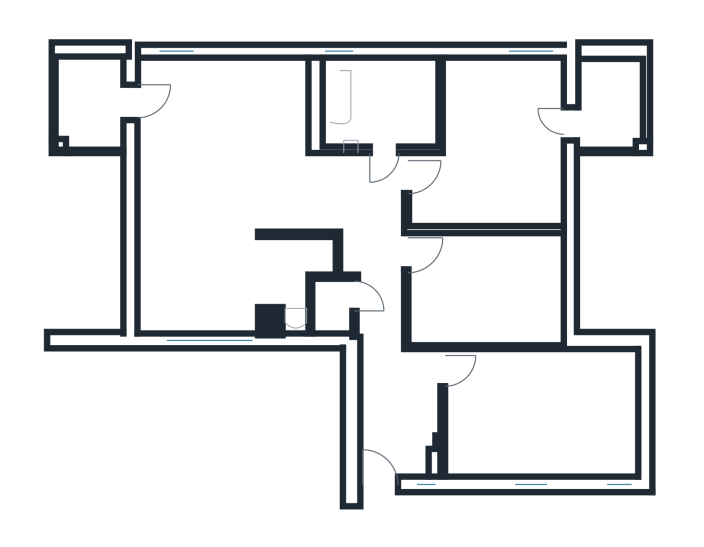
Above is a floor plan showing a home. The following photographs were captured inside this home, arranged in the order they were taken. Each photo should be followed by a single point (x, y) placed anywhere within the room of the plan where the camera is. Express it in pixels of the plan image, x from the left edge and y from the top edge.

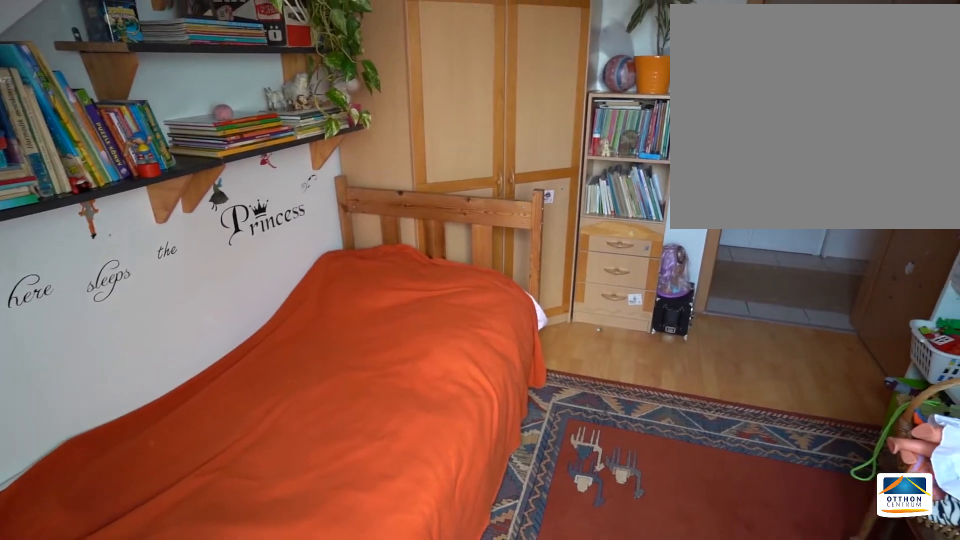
(492, 293)
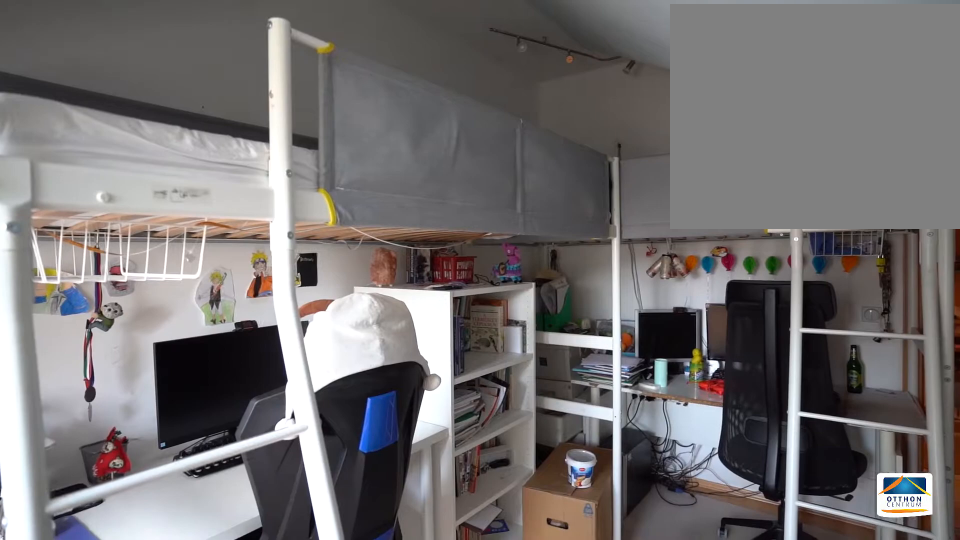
(543, 419)
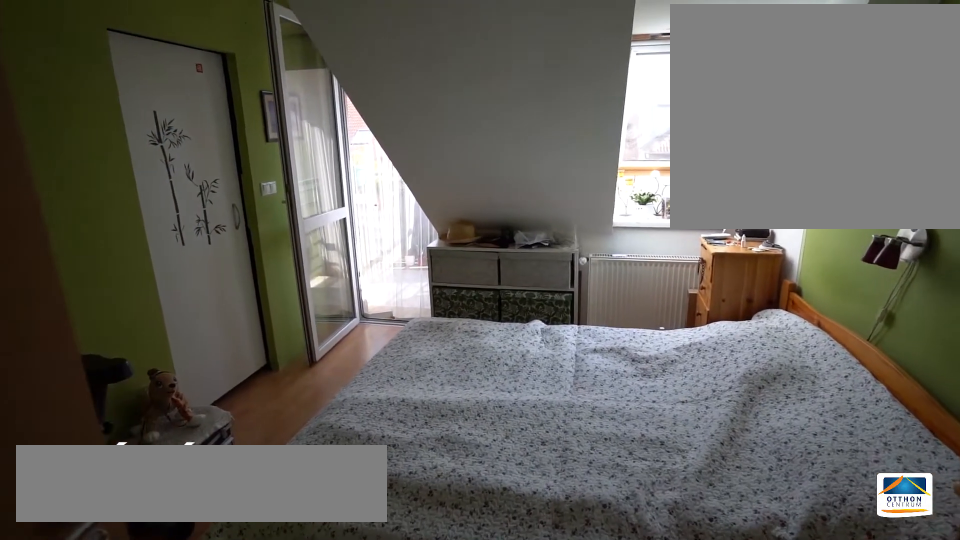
(509, 136)
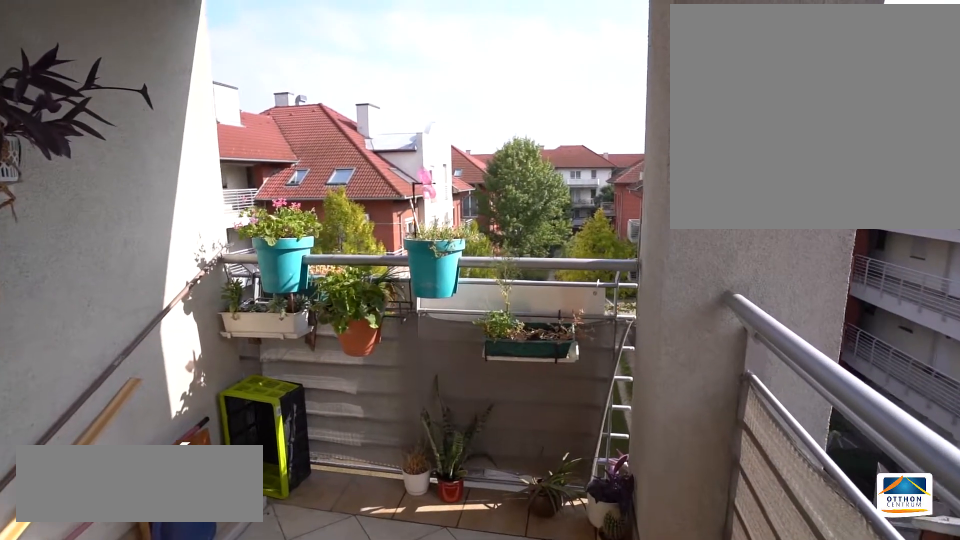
(613, 105)
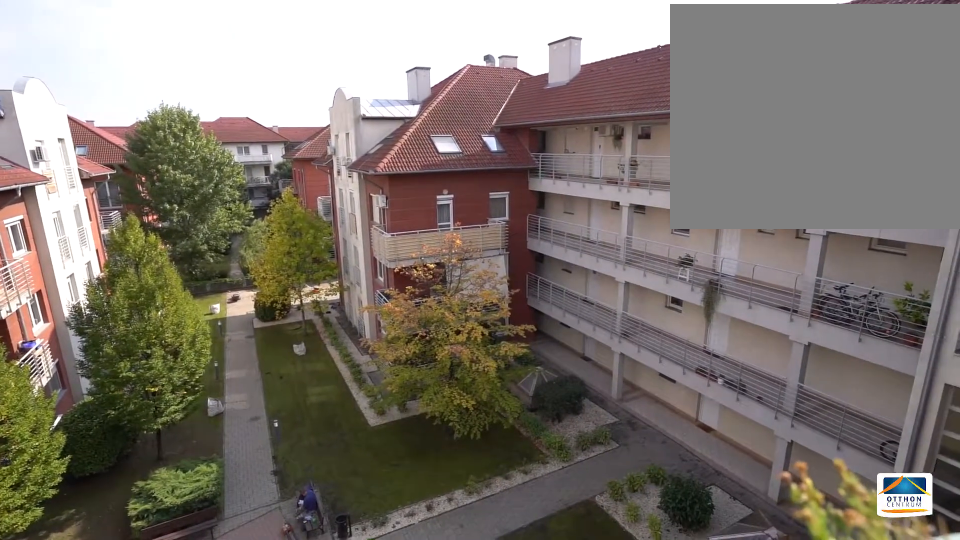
(613, 105)
